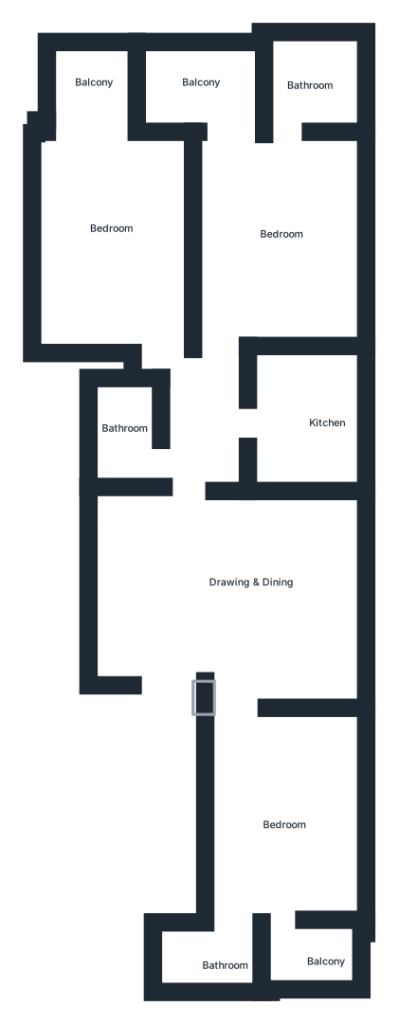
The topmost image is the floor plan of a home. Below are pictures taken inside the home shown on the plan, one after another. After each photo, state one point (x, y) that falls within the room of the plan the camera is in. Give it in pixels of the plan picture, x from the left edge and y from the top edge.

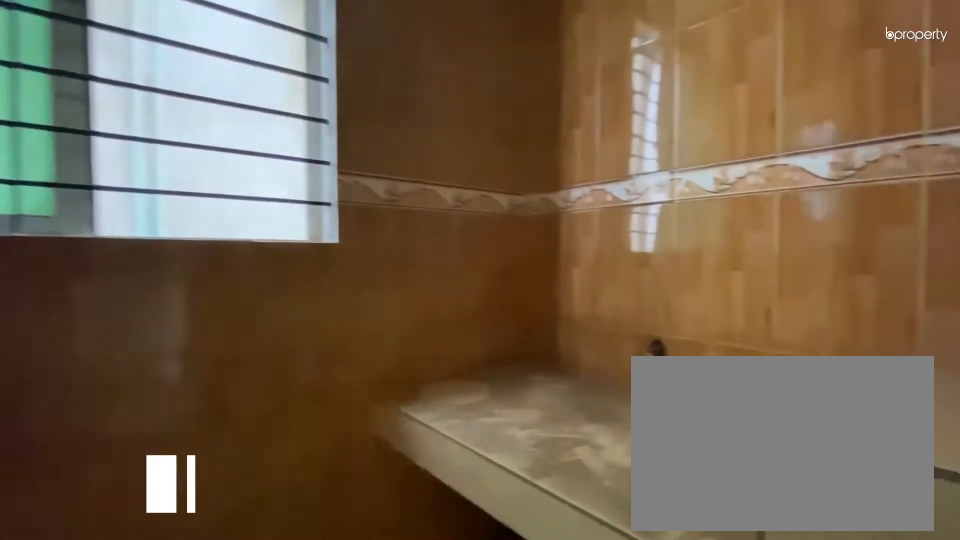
(319, 417)
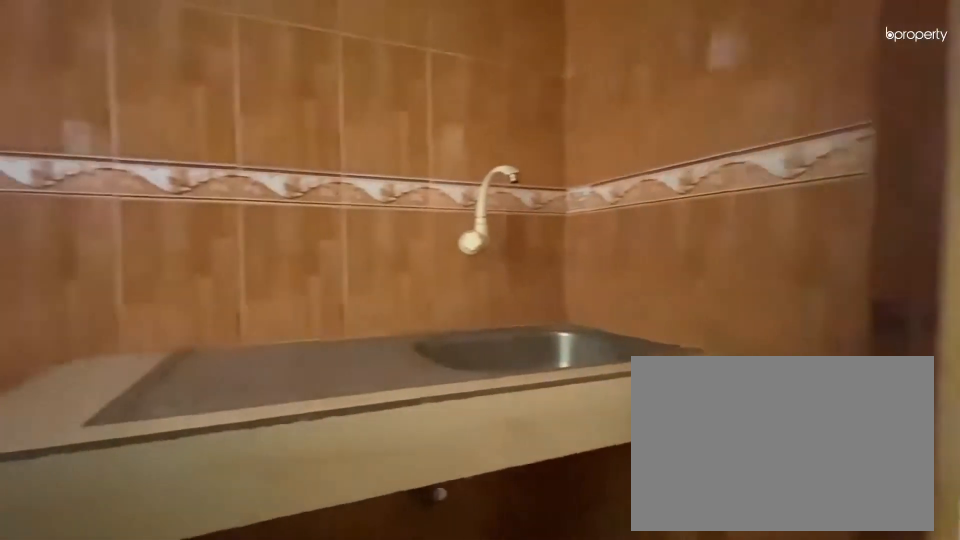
(319, 417)
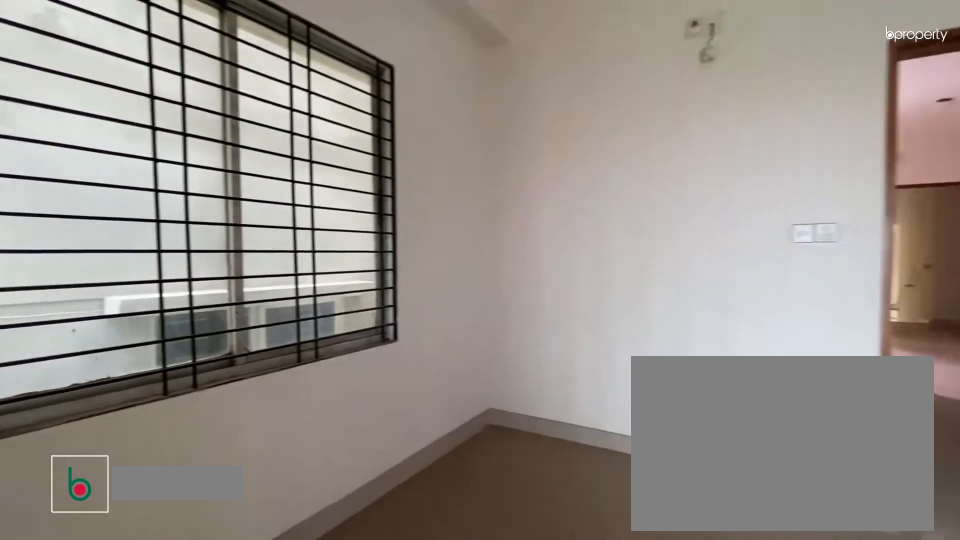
(282, 230)
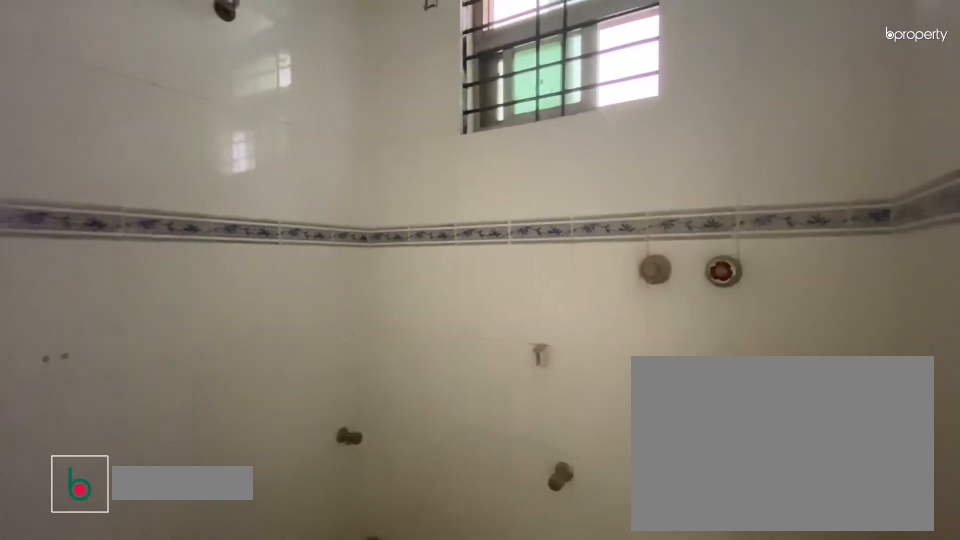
(307, 85)
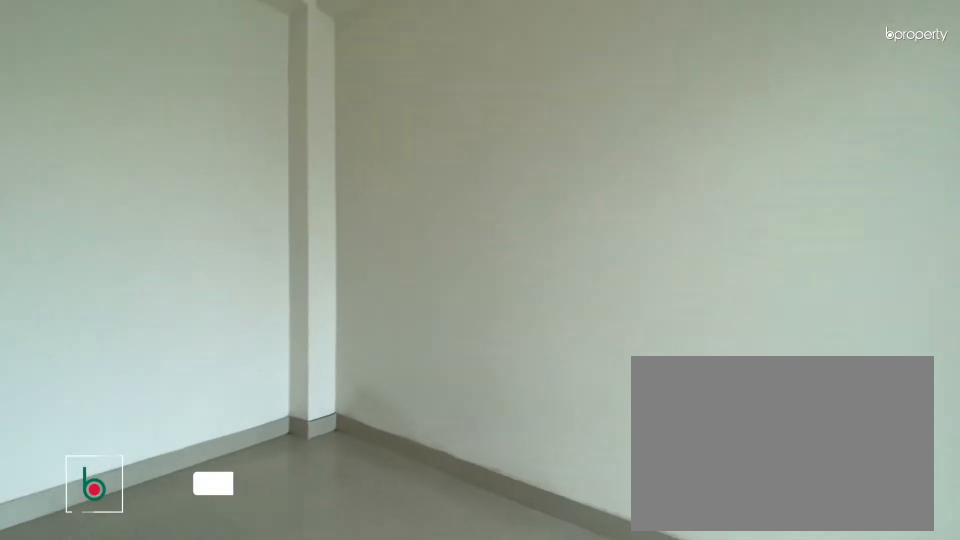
(110, 233)
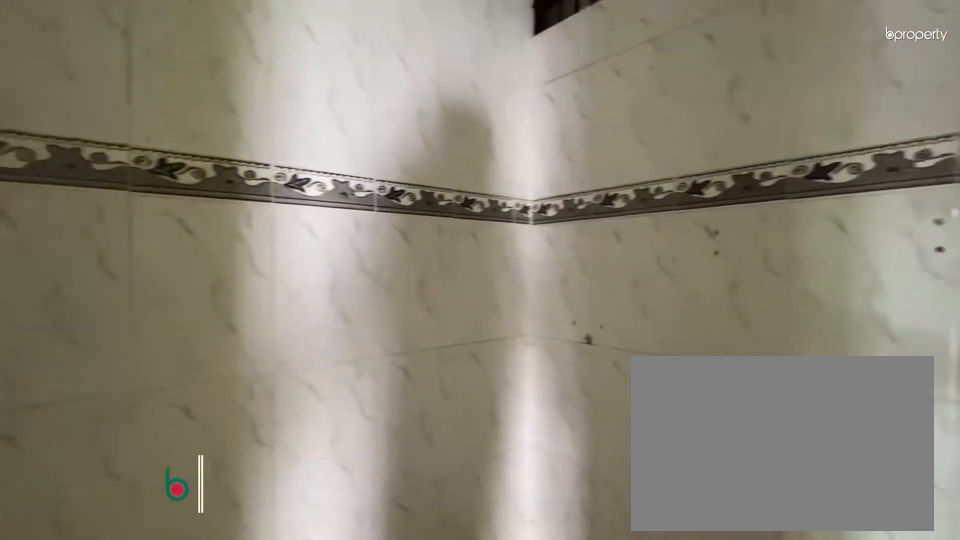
(124, 413)
